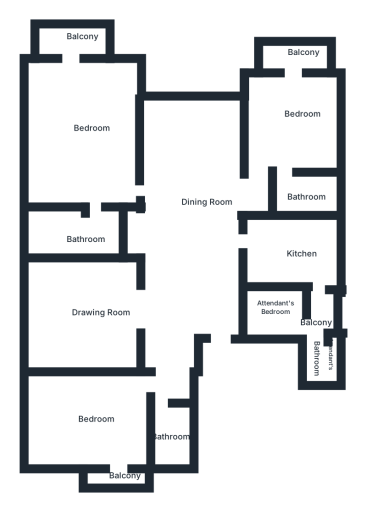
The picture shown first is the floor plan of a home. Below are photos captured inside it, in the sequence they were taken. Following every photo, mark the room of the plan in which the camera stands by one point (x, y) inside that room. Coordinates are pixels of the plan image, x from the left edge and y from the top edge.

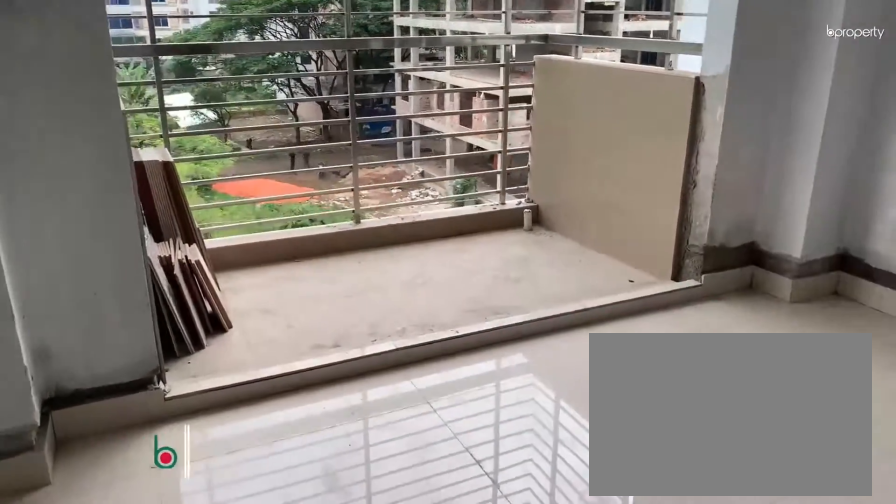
(293, 128)
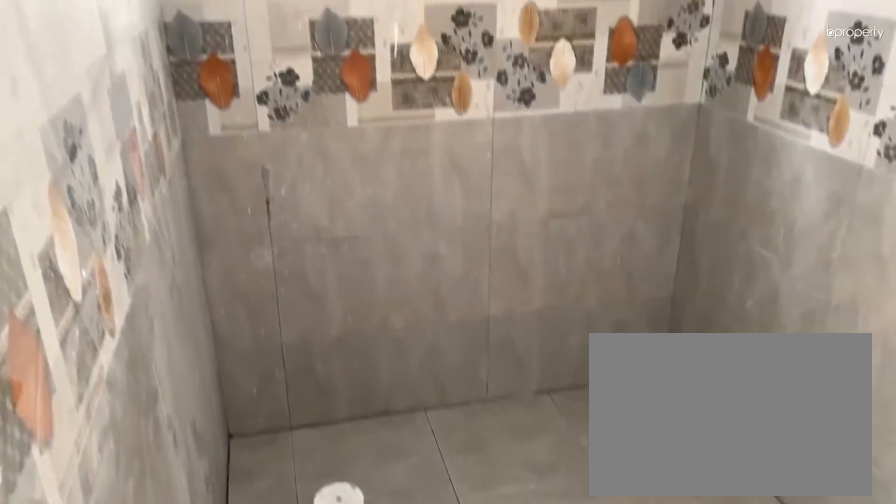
(301, 194)
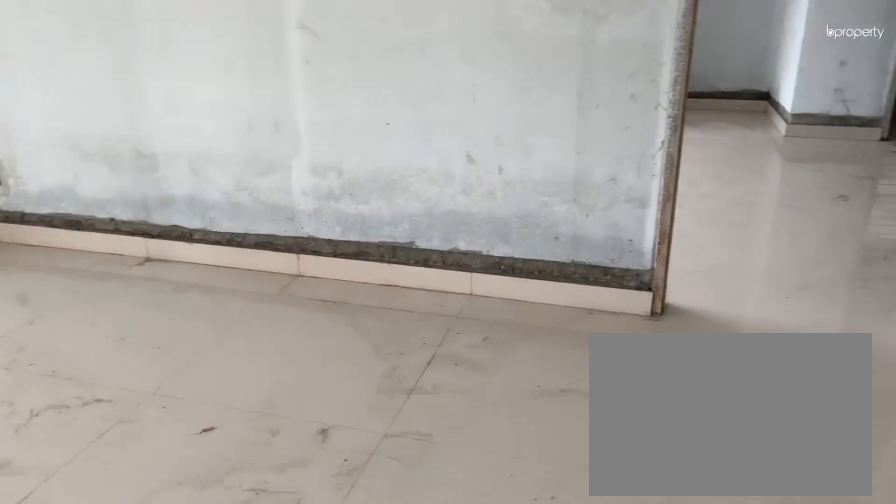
(92, 143)
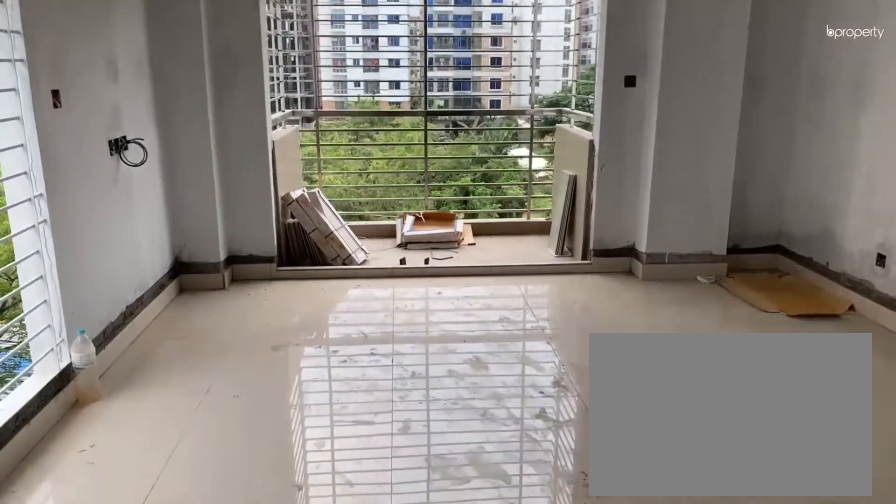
(92, 143)
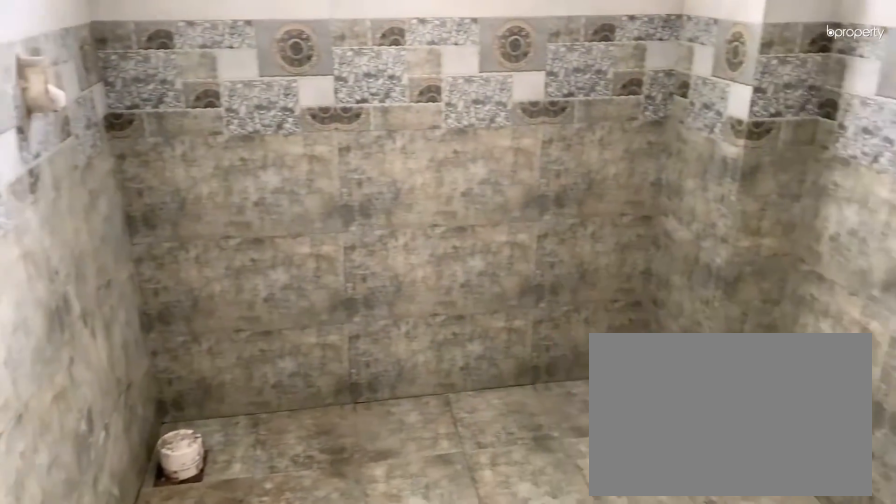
(75, 235)
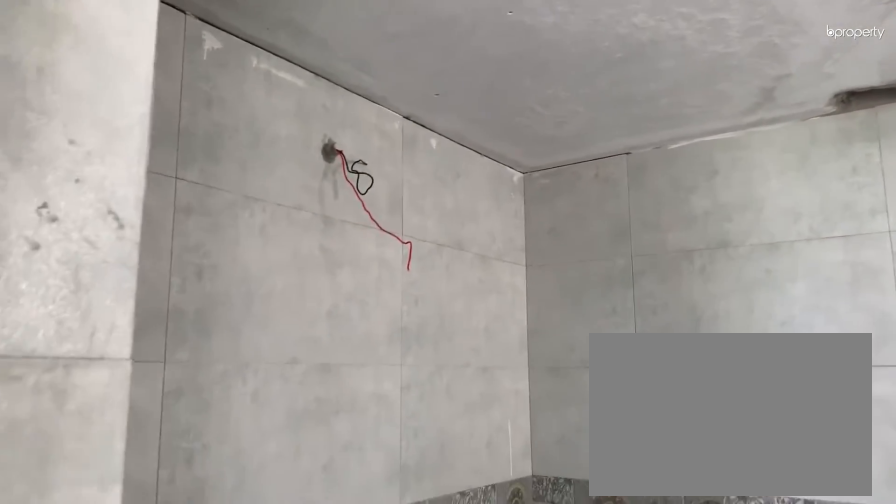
(75, 235)
